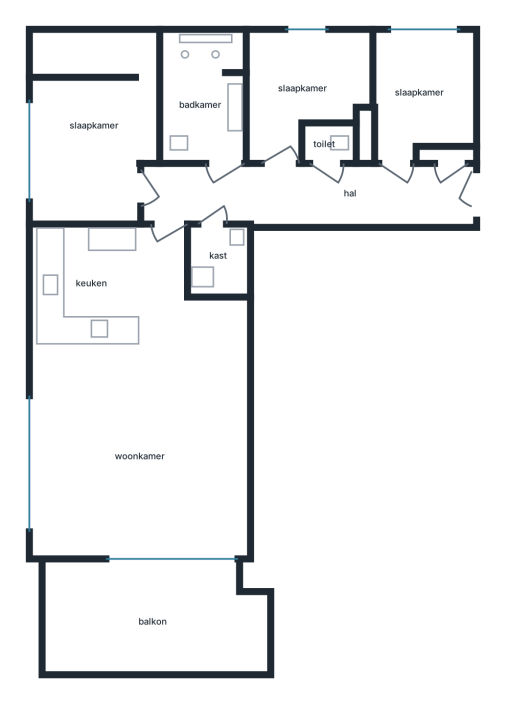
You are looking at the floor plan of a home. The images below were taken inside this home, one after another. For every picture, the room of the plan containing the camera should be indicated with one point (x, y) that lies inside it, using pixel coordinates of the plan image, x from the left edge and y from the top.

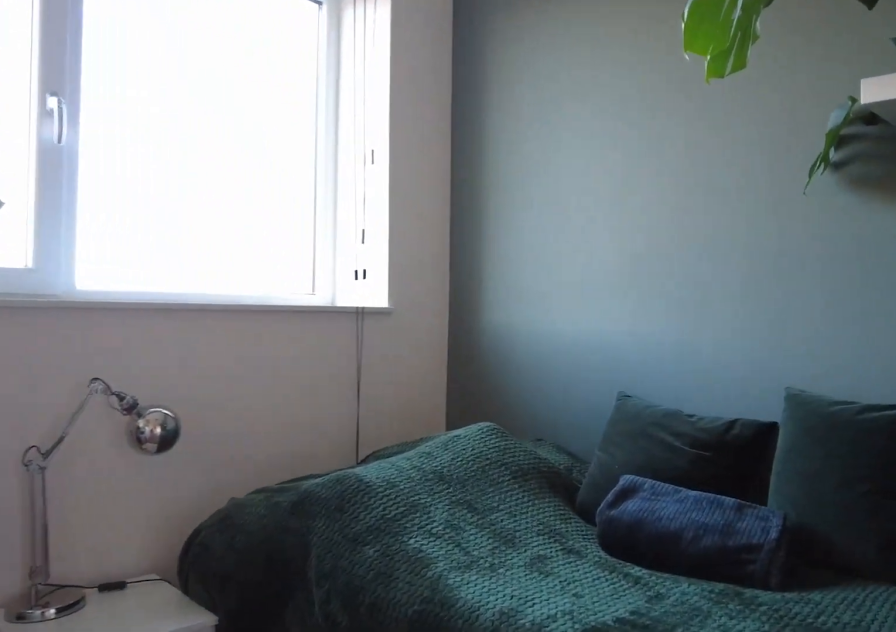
(417, 97)
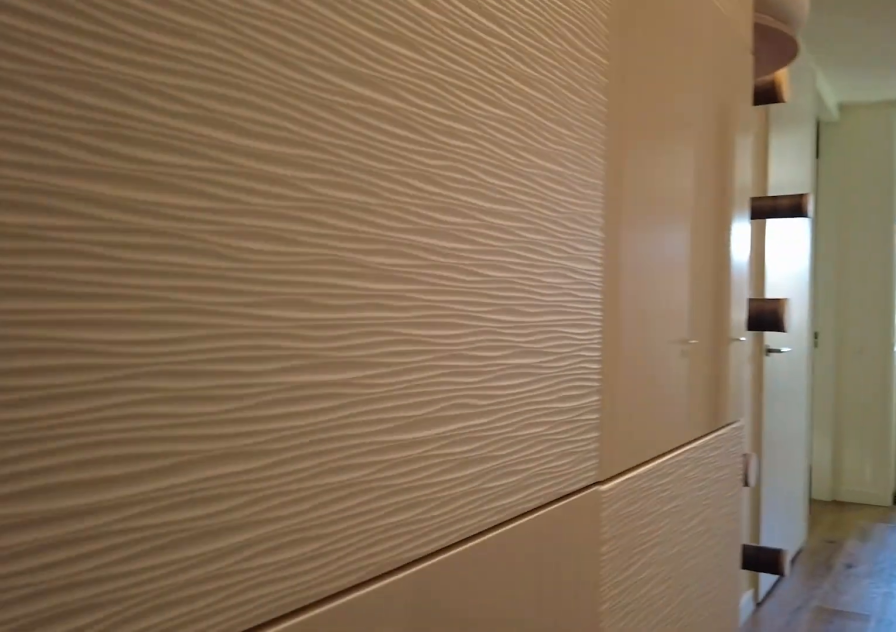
(305, 193)
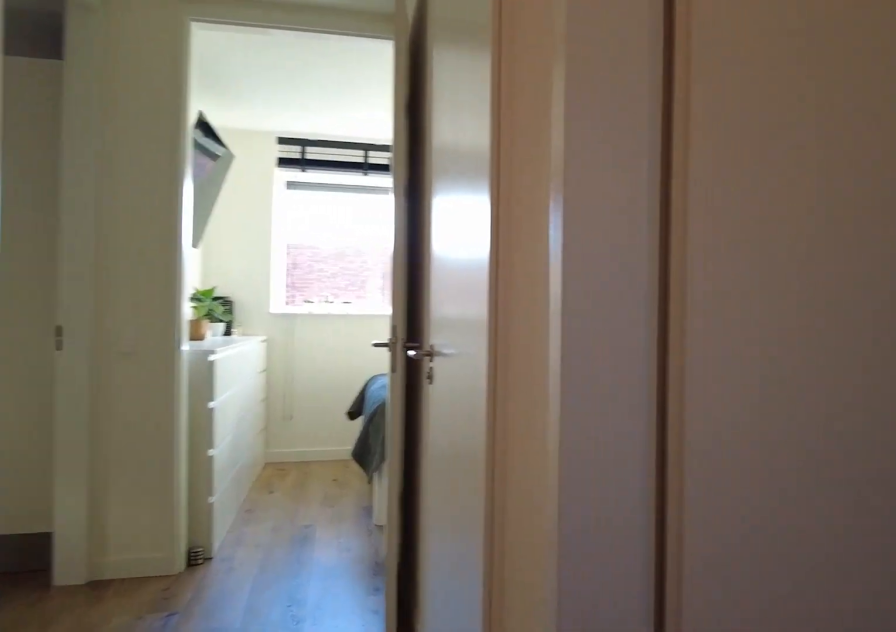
(305, 193)
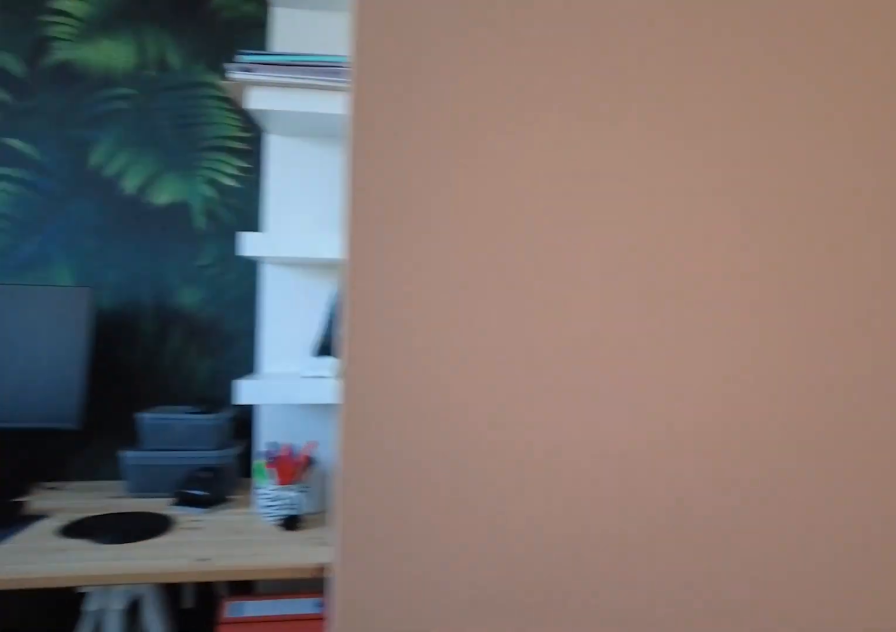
(302, 88)
